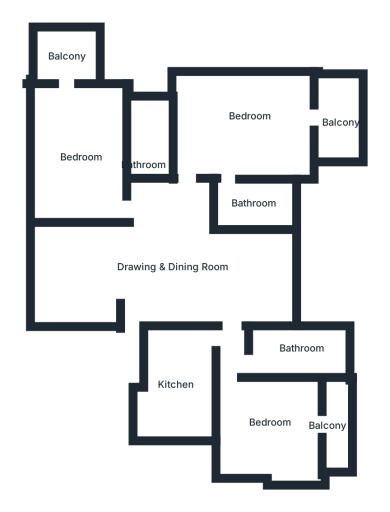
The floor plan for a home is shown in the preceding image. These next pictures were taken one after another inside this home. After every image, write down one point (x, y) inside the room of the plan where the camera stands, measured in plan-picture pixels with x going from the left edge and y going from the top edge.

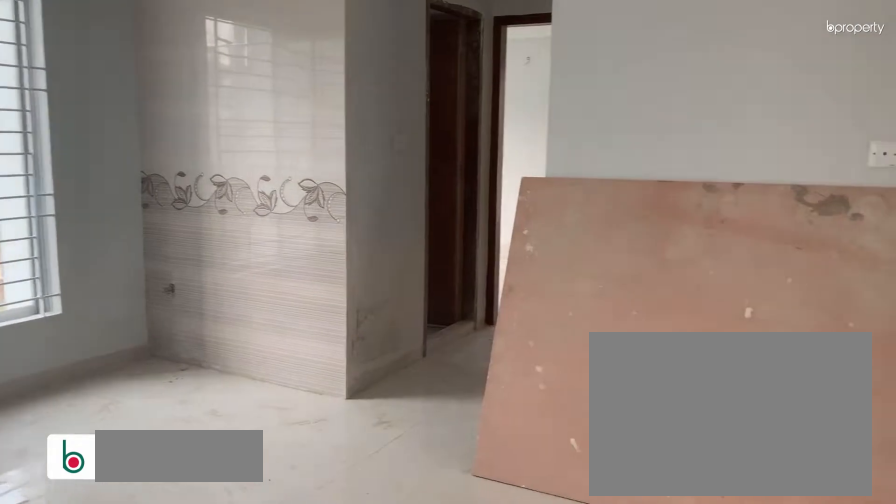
(149, 274)
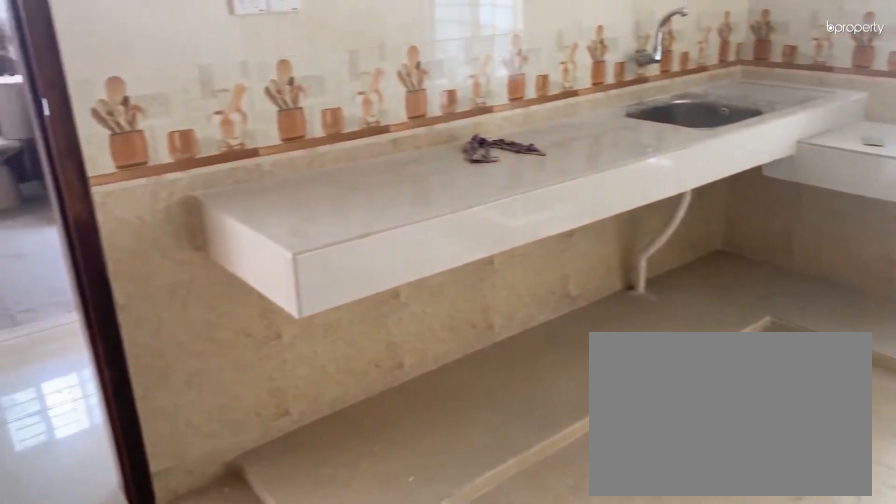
(175, 381)
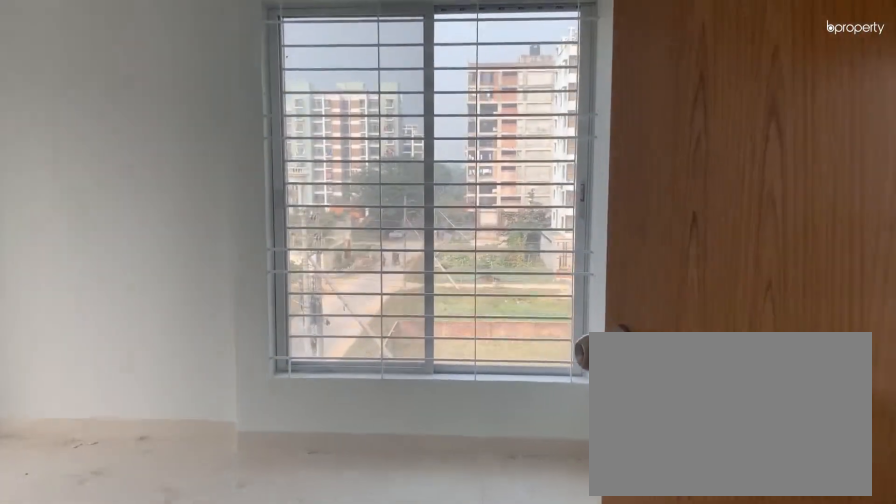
(281, 428)
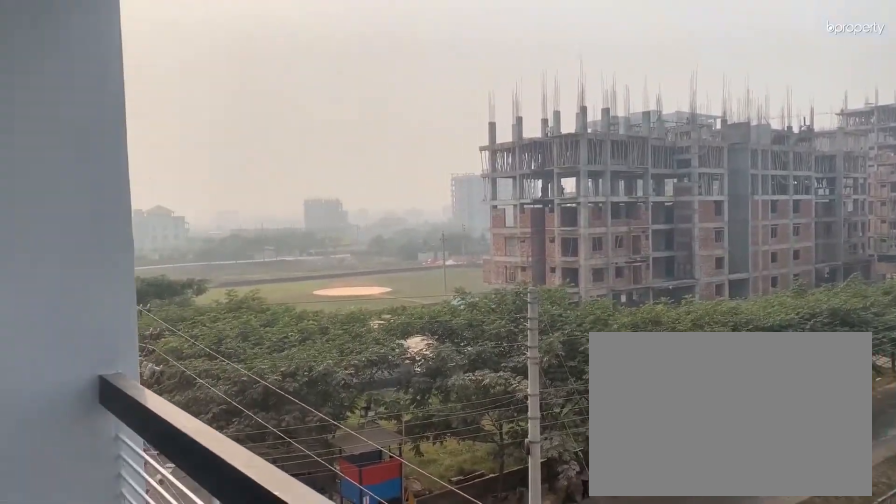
(333, 421)
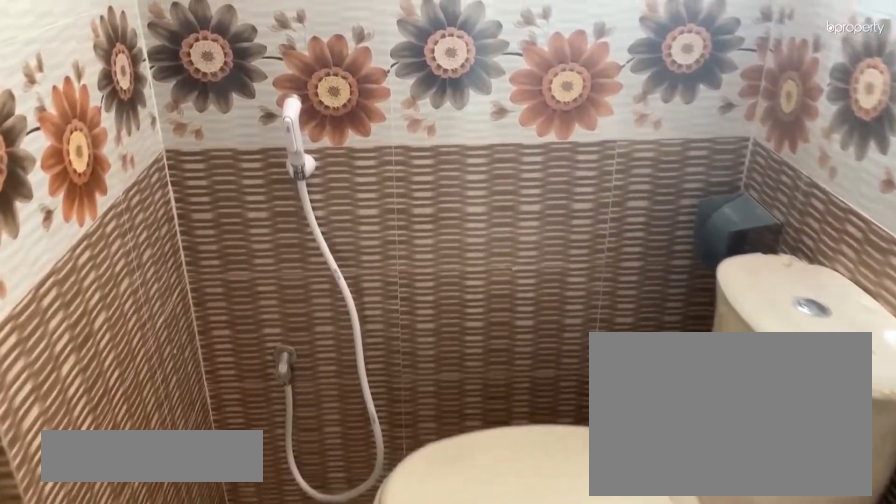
(292, 347)
